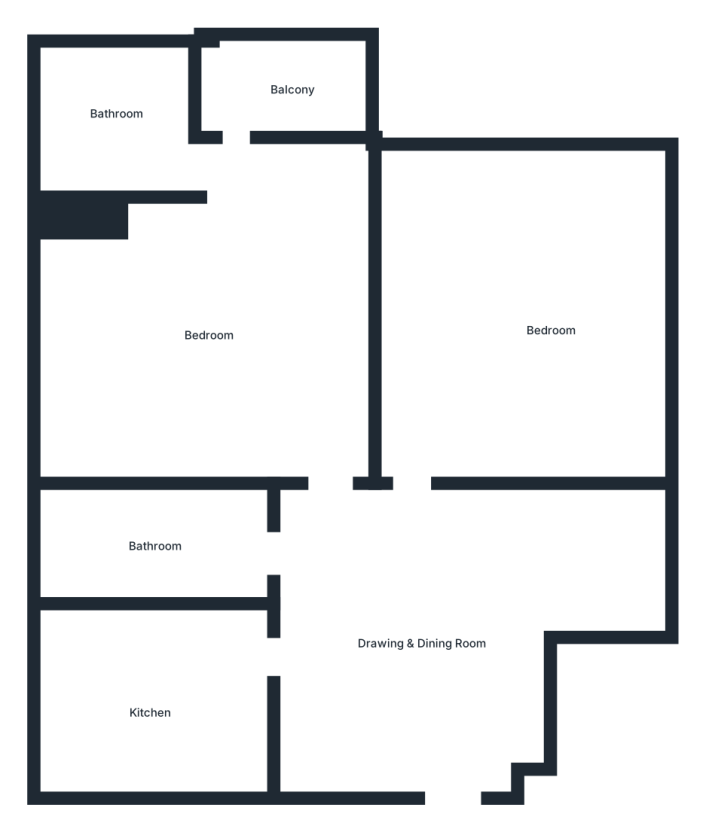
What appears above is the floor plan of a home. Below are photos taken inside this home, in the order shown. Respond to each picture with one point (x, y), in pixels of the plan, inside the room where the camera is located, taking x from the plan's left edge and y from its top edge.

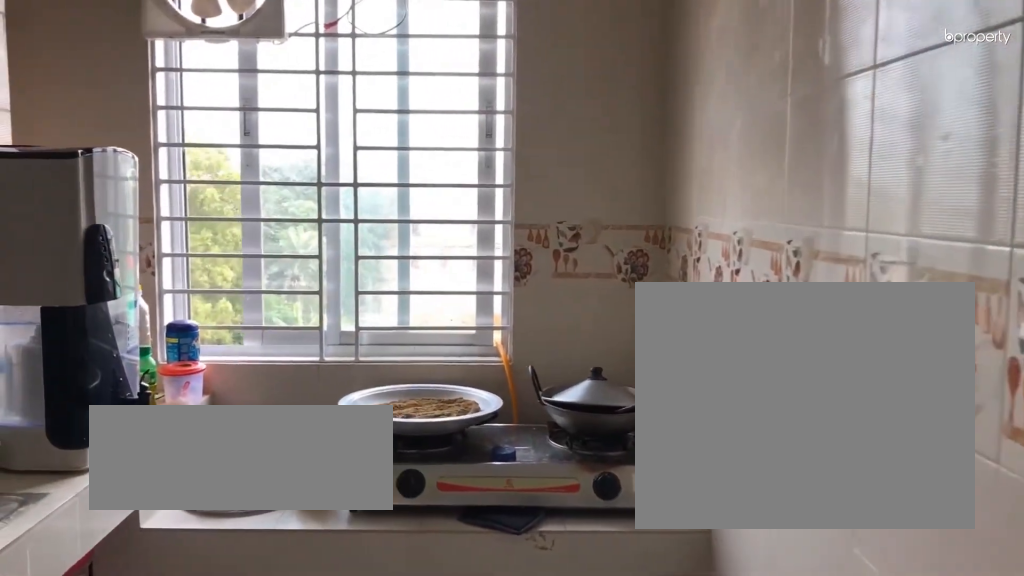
(142, 690)
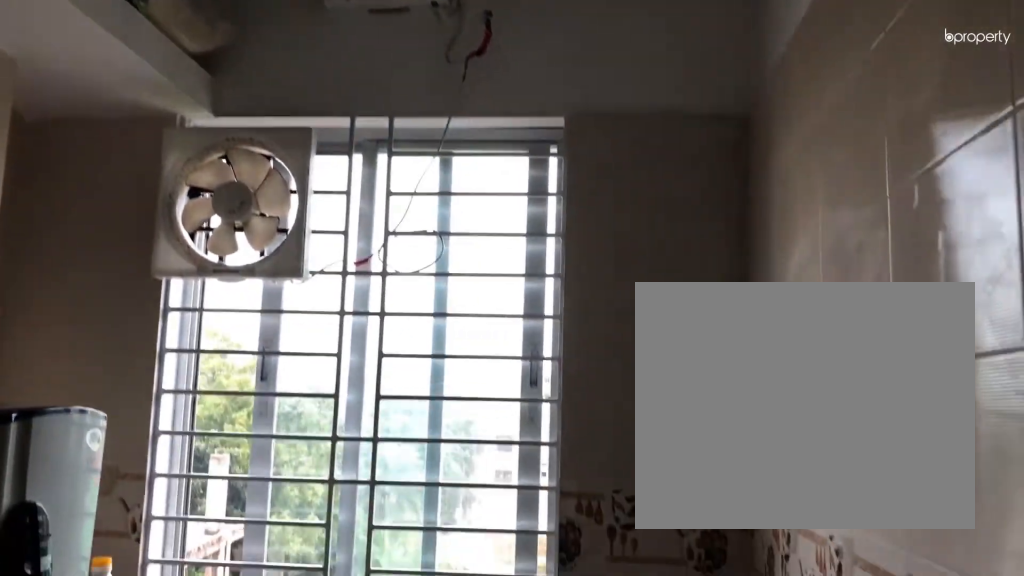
(142, 690)
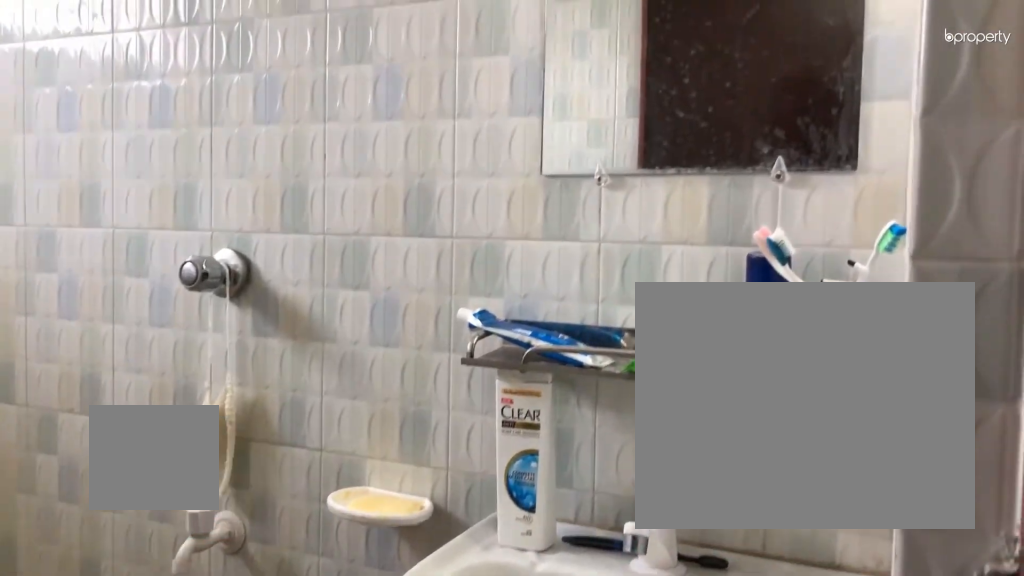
(167, 542)
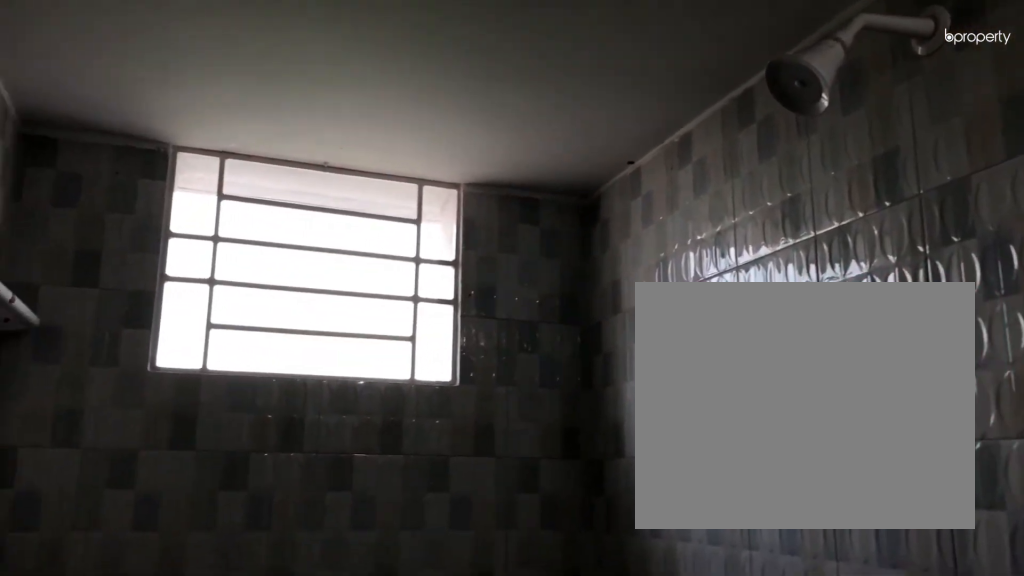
(167, 542)
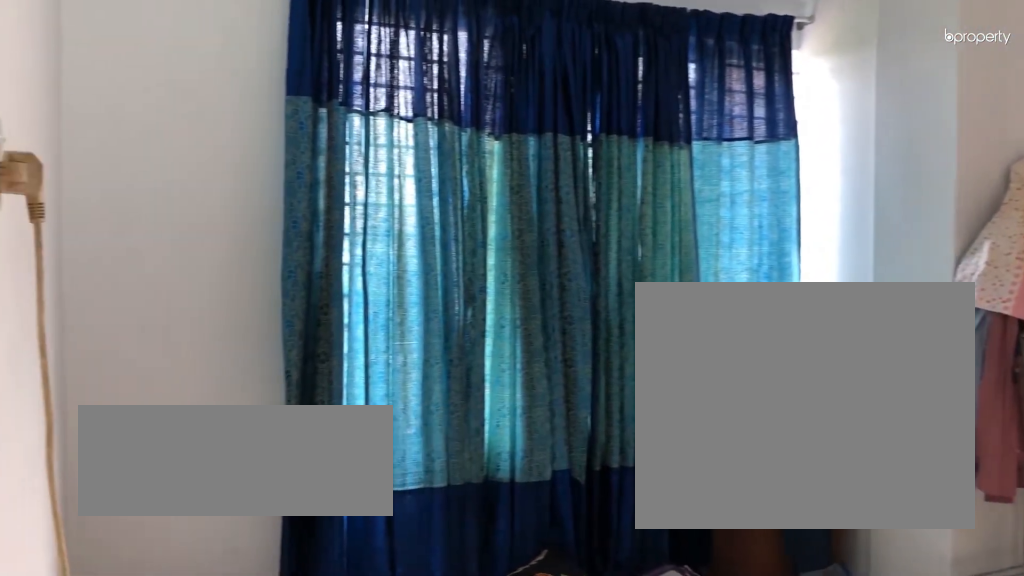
(205, 330)
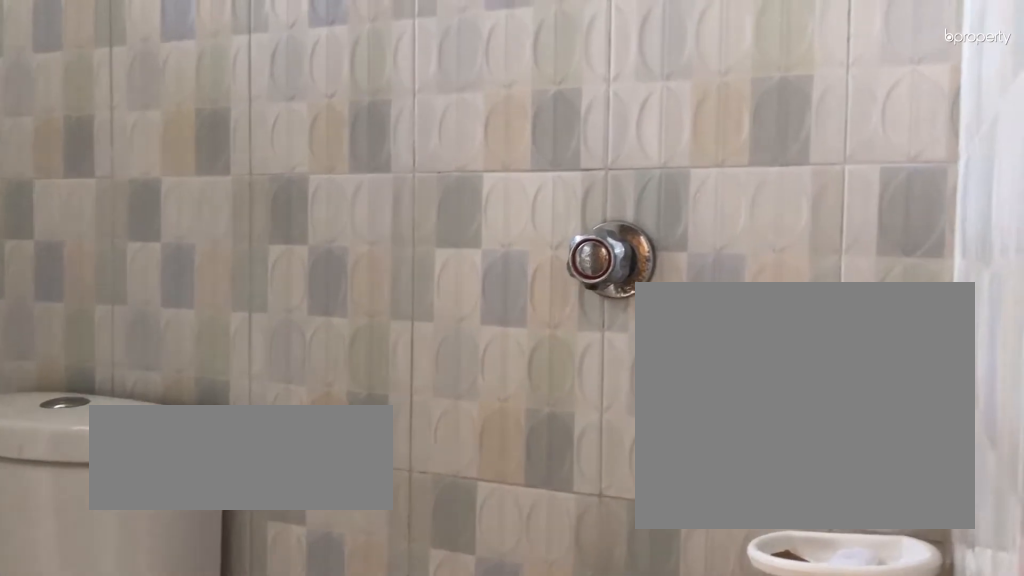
(124, 123)
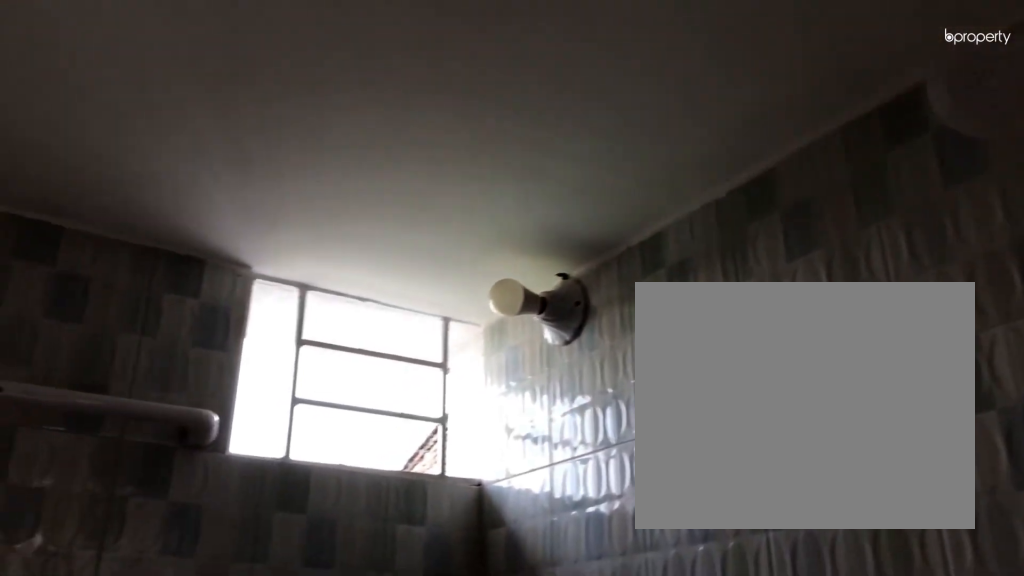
(124, 123)
